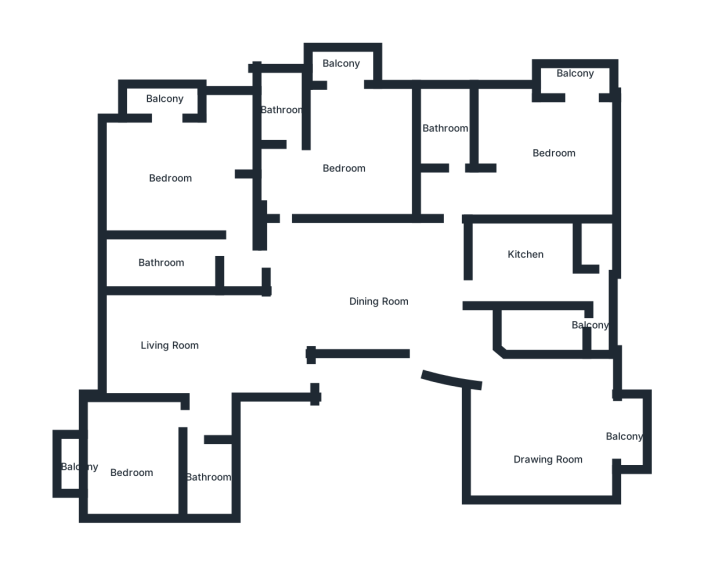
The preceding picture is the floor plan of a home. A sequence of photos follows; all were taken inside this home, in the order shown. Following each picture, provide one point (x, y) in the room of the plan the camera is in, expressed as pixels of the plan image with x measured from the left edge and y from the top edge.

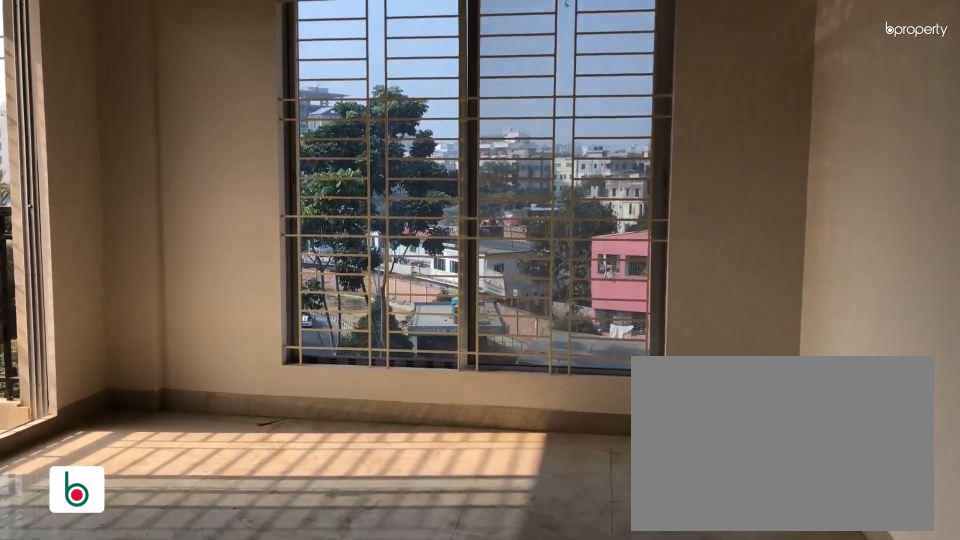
(556, 149)
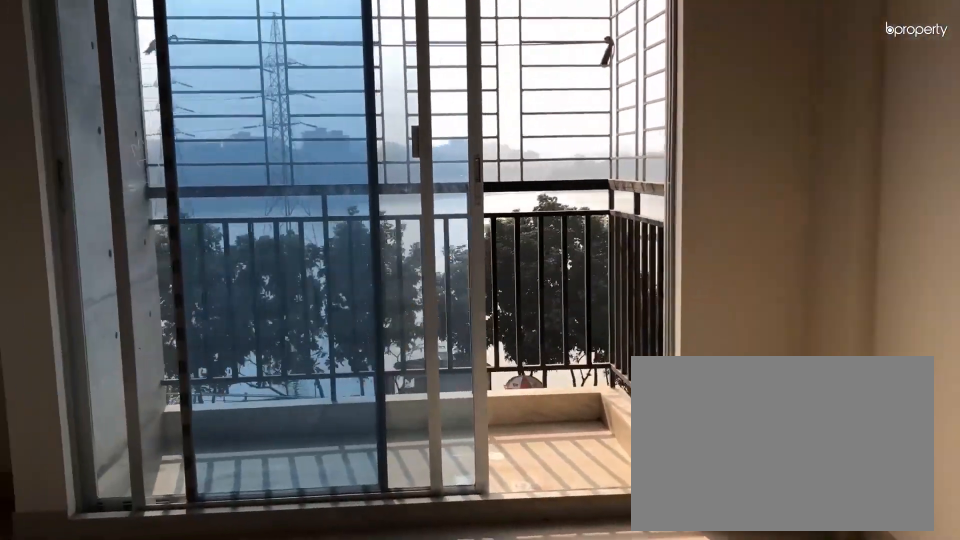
(556, 149)
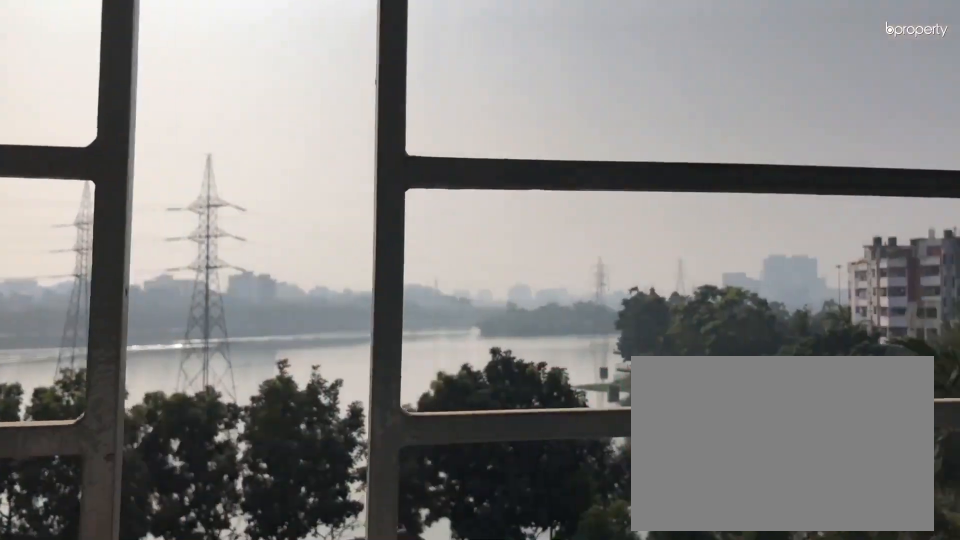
(582, 81)
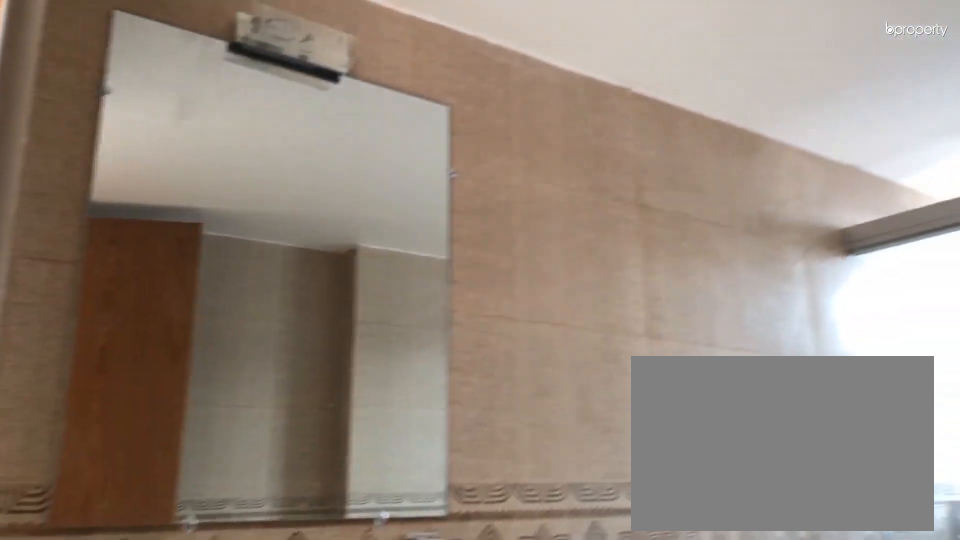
(451, 123)
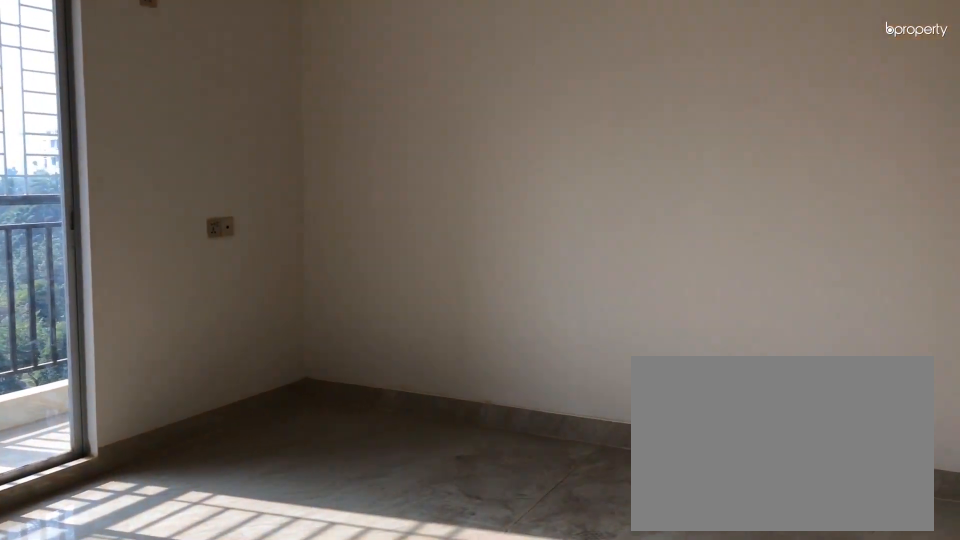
(349, 156)
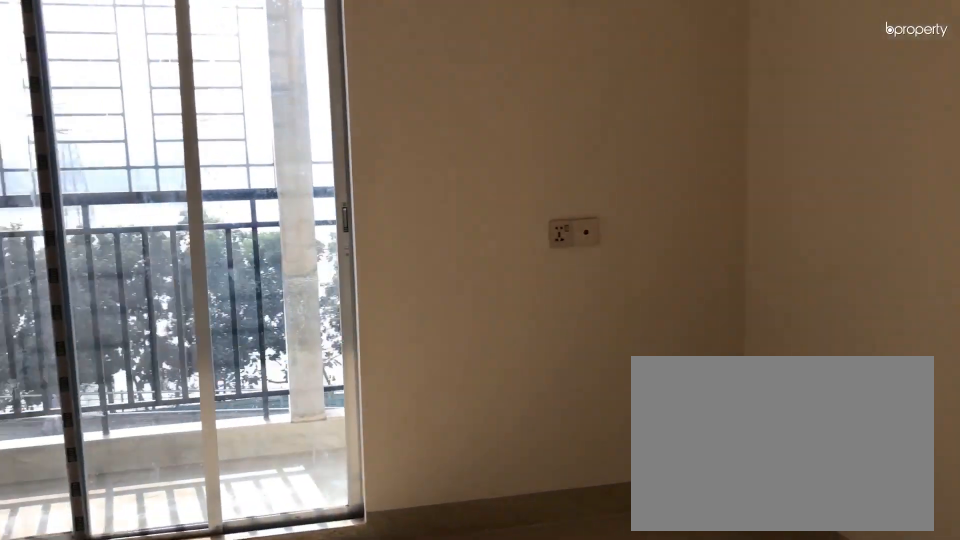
(349, 156)
